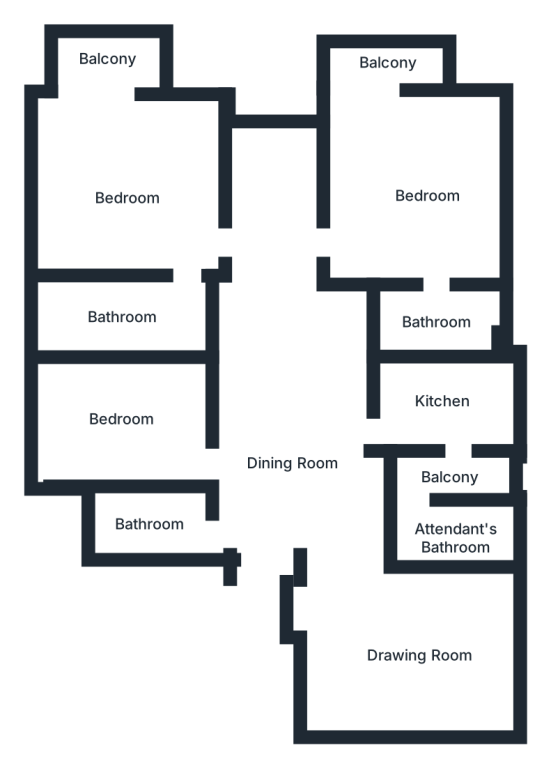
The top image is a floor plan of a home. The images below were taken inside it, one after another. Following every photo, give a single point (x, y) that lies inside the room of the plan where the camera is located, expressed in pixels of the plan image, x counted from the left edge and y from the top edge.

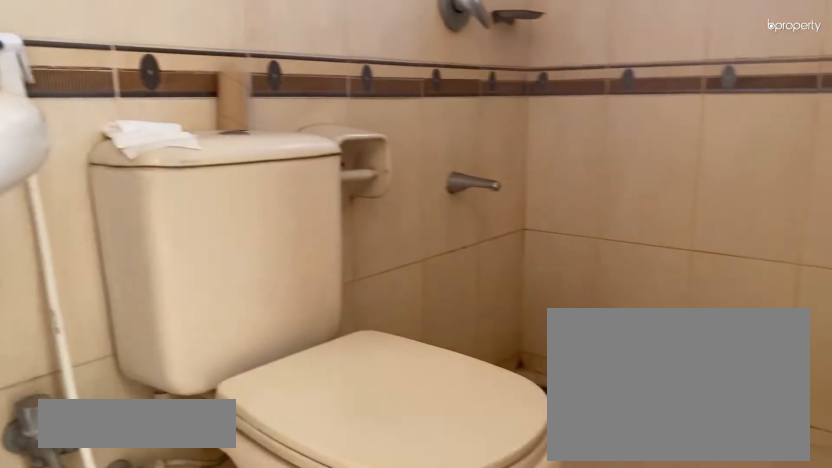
(126, 309)
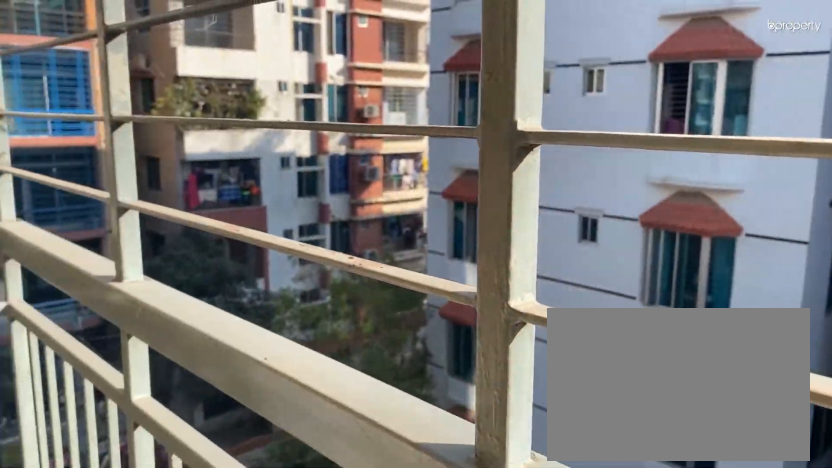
(109, 62)
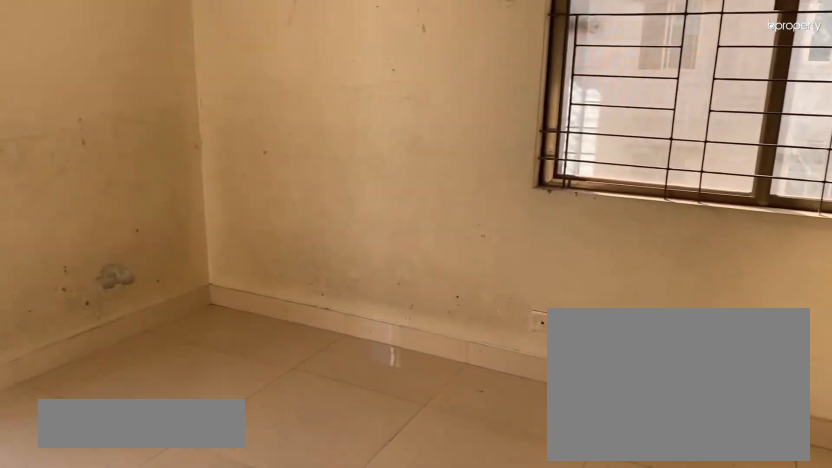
(428, 202)
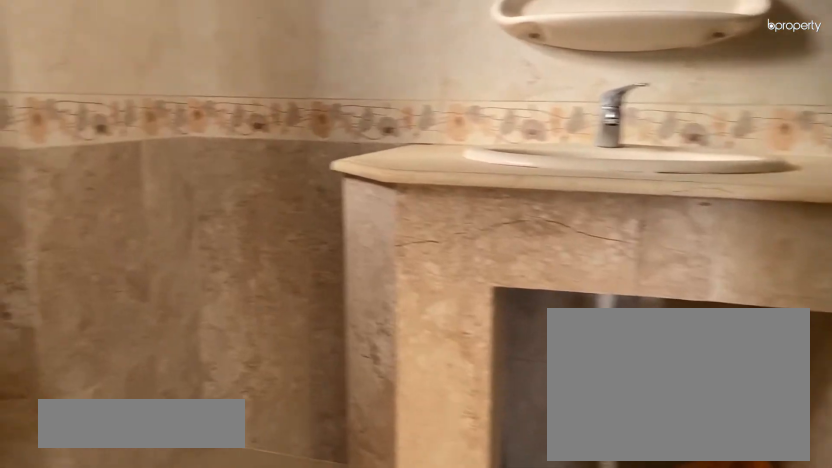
(433, 317)
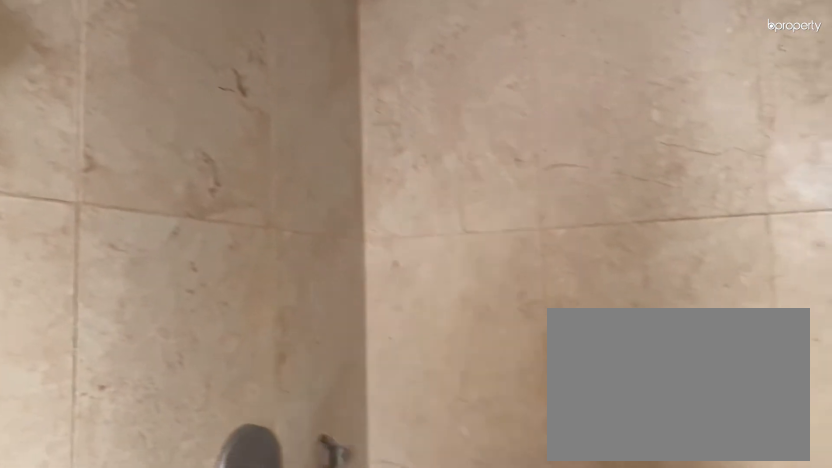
(433, 317)
